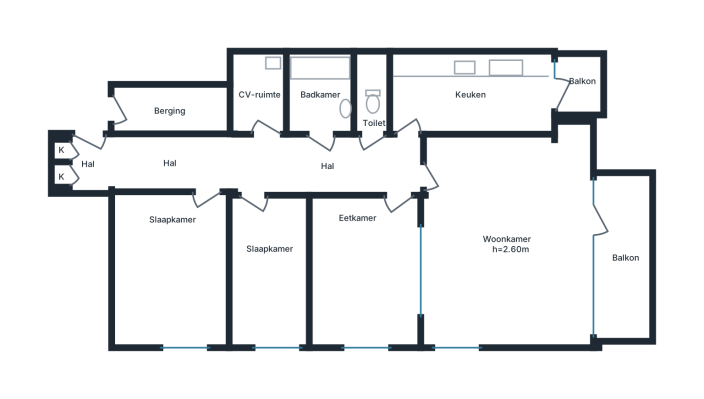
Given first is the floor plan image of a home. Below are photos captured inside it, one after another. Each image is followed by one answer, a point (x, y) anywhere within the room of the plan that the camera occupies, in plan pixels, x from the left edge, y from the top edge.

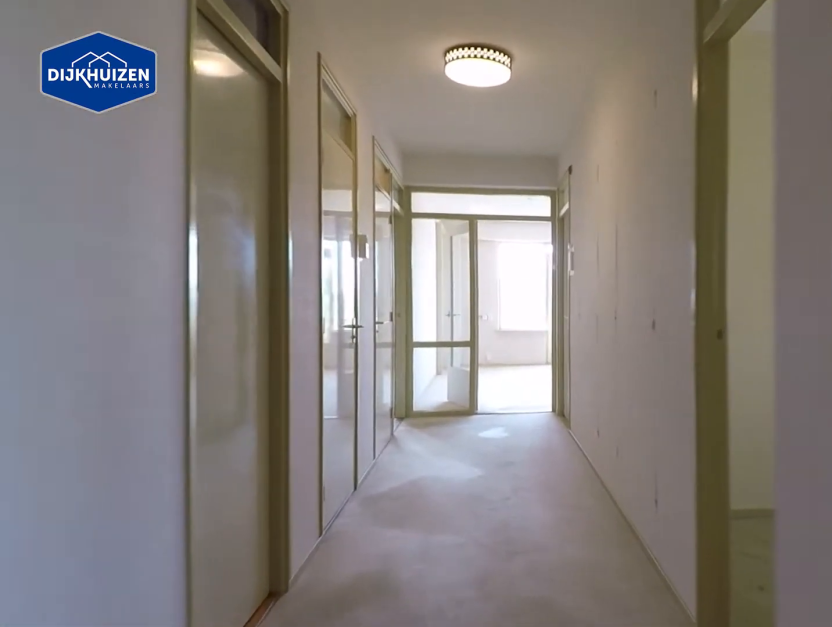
(255, 164)
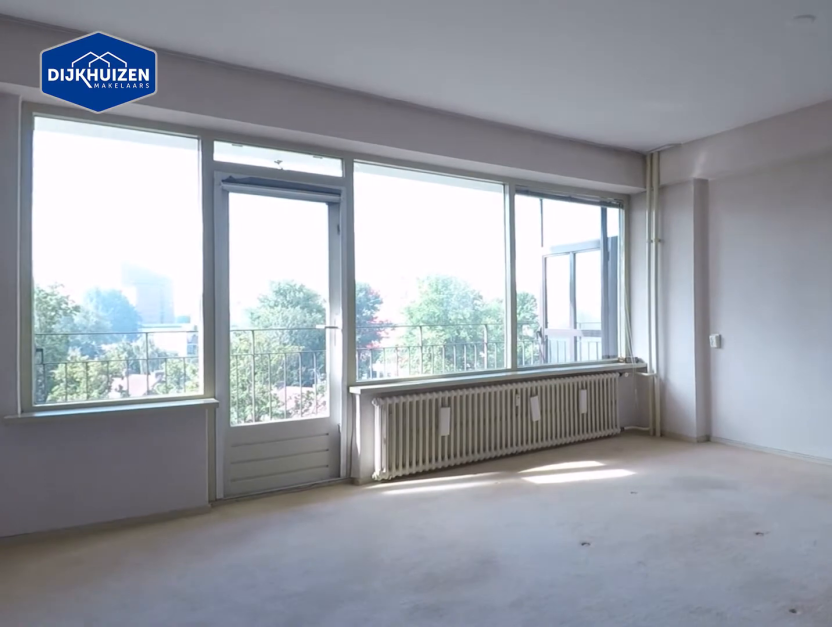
(507, 240)
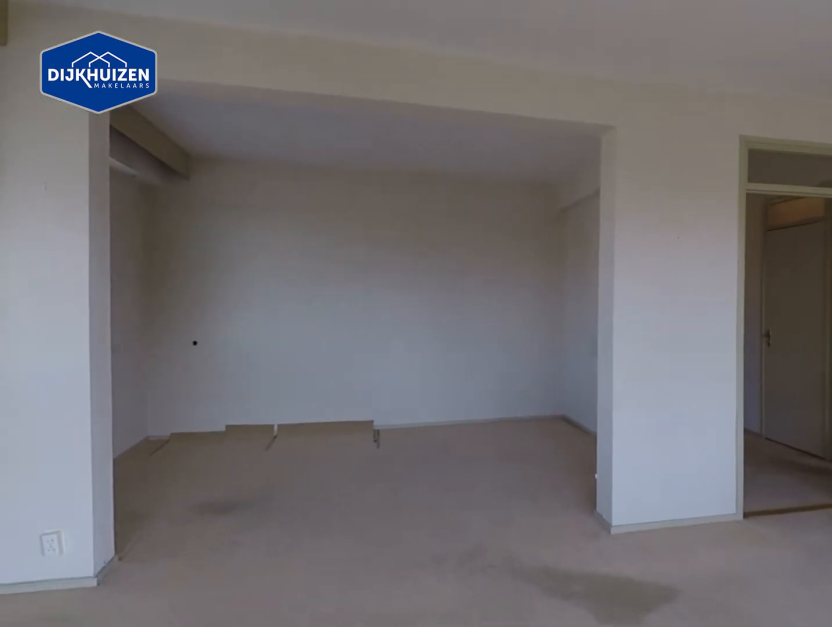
(507, 240)
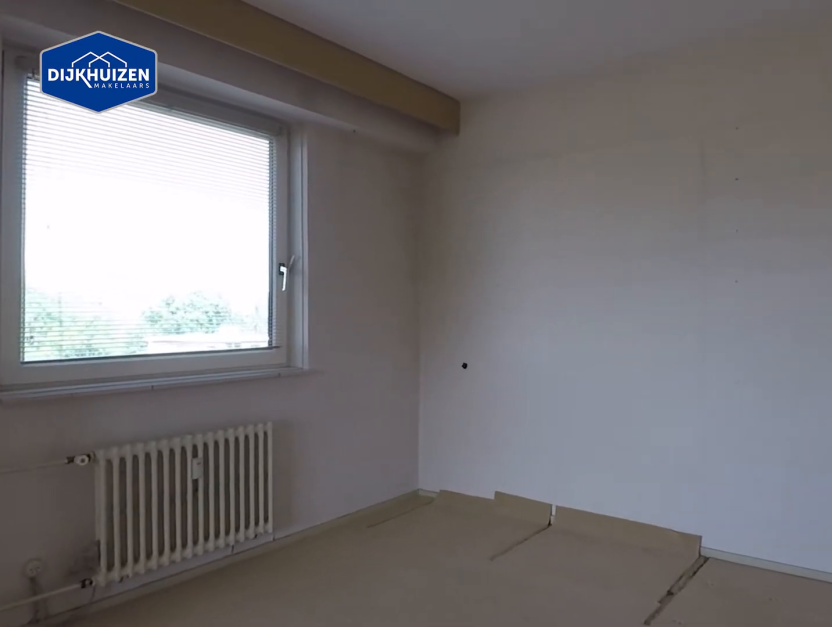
(365, 270)
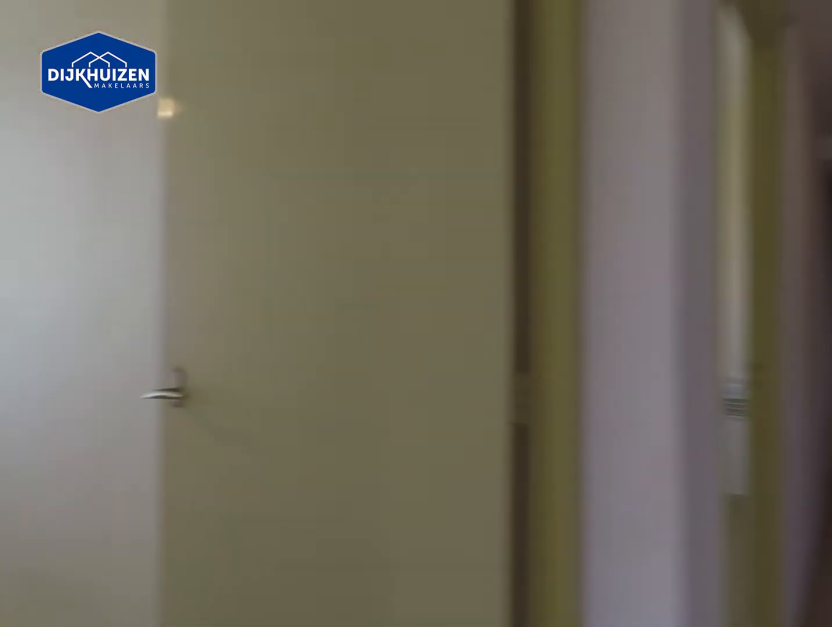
(255, 164)
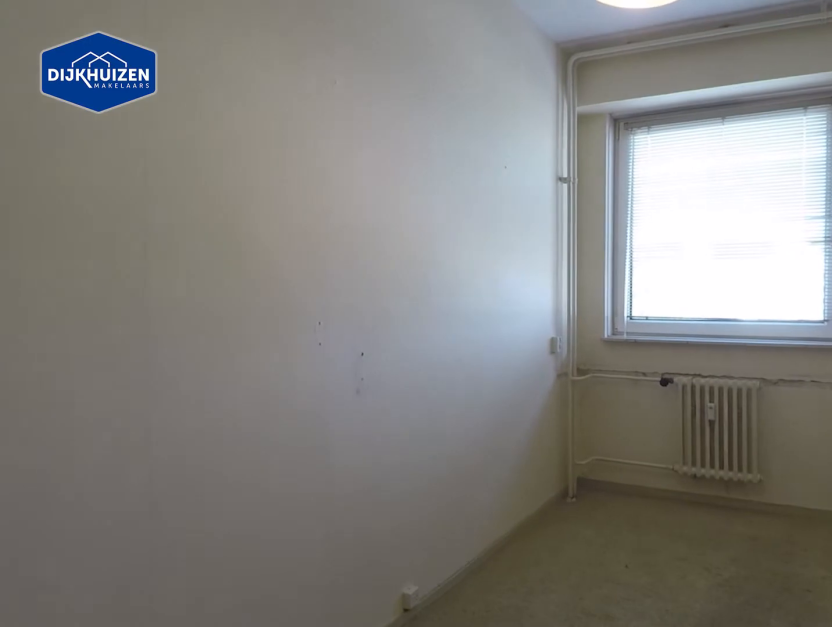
(271, 271)
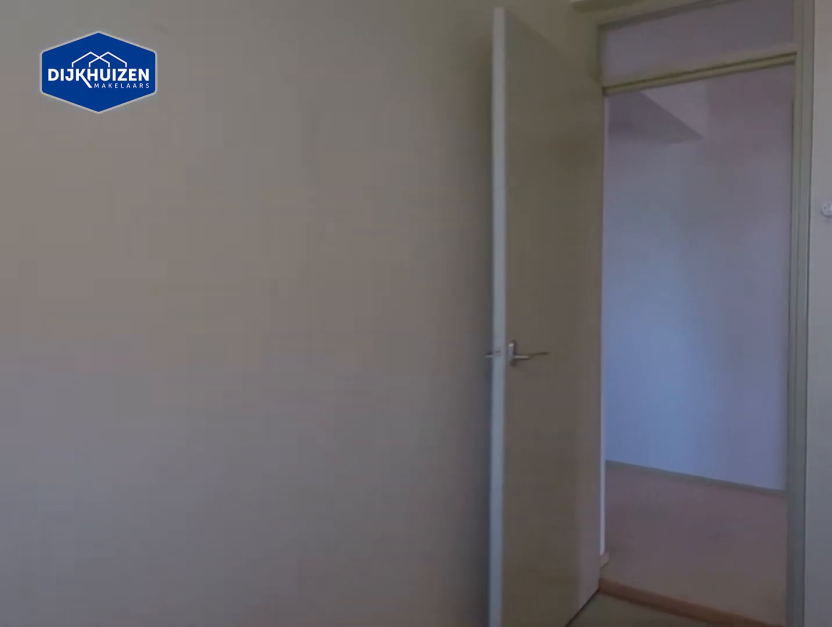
(271, 271)
